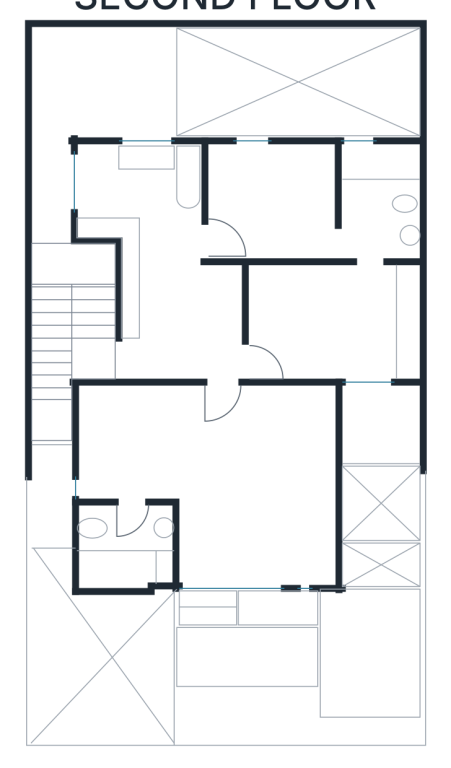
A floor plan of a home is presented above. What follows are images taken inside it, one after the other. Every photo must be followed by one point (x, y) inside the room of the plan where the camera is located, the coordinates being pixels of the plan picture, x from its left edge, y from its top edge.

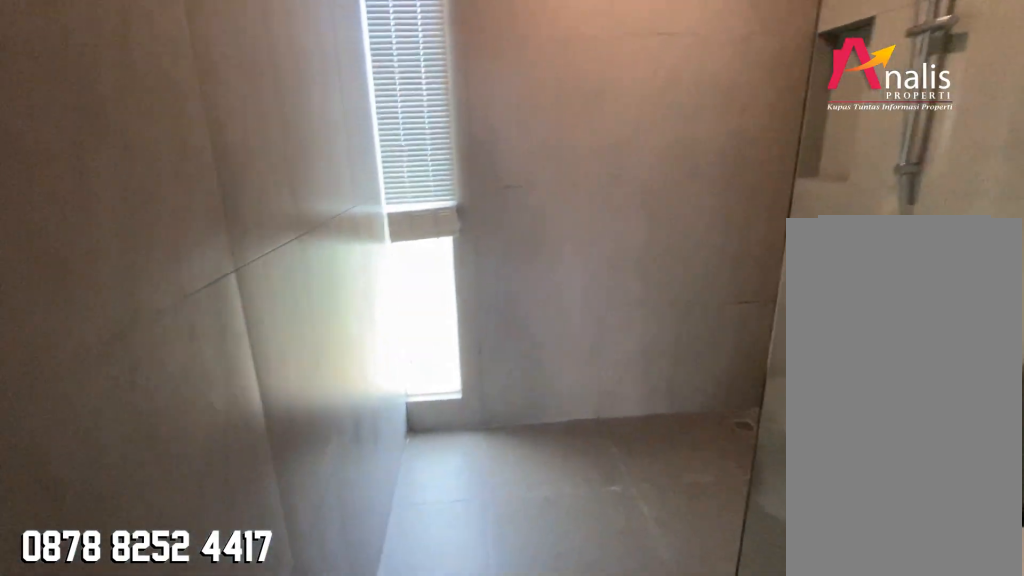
(381, 202)
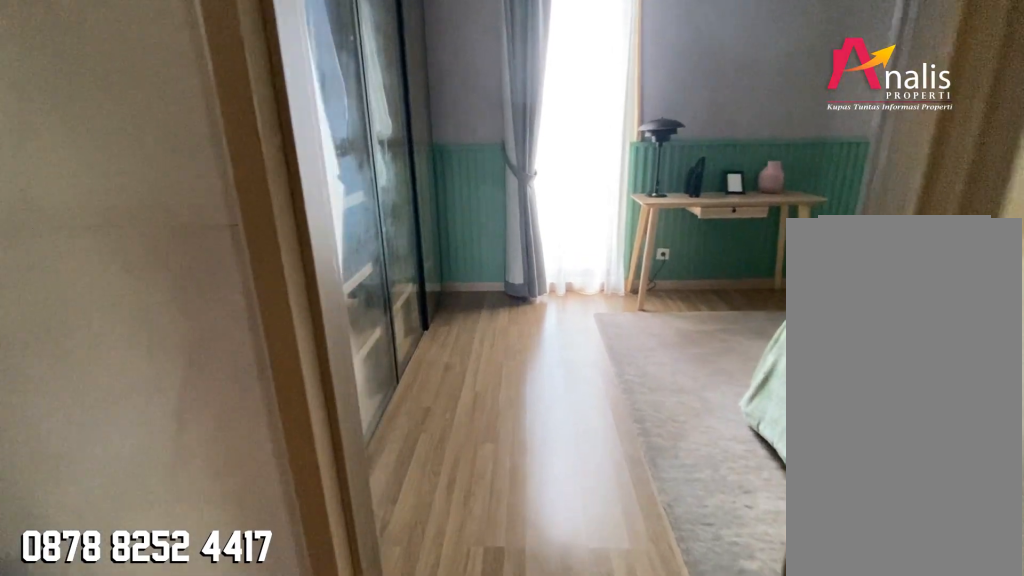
(381, 202)
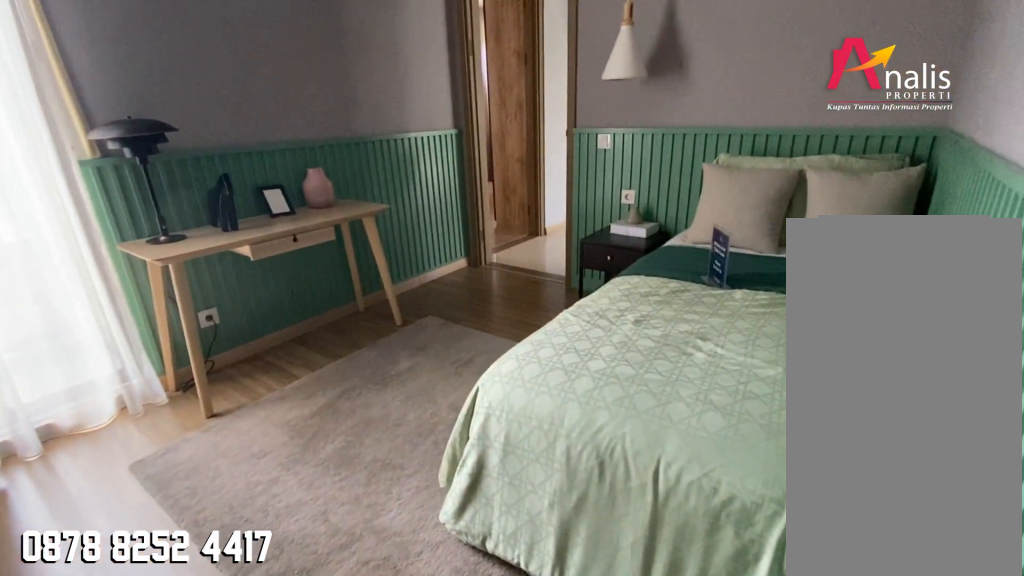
(336, 331)
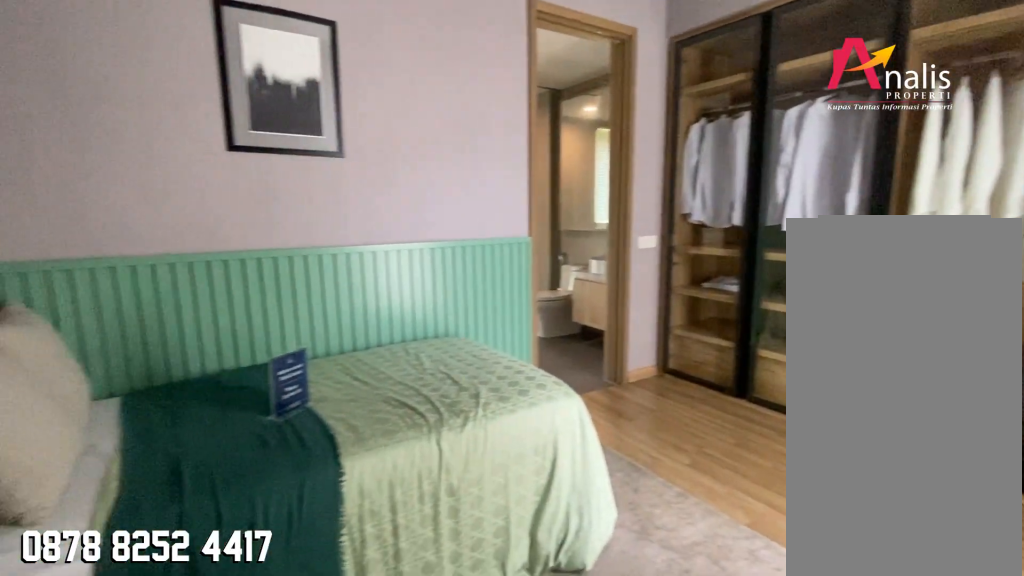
(336, 331)
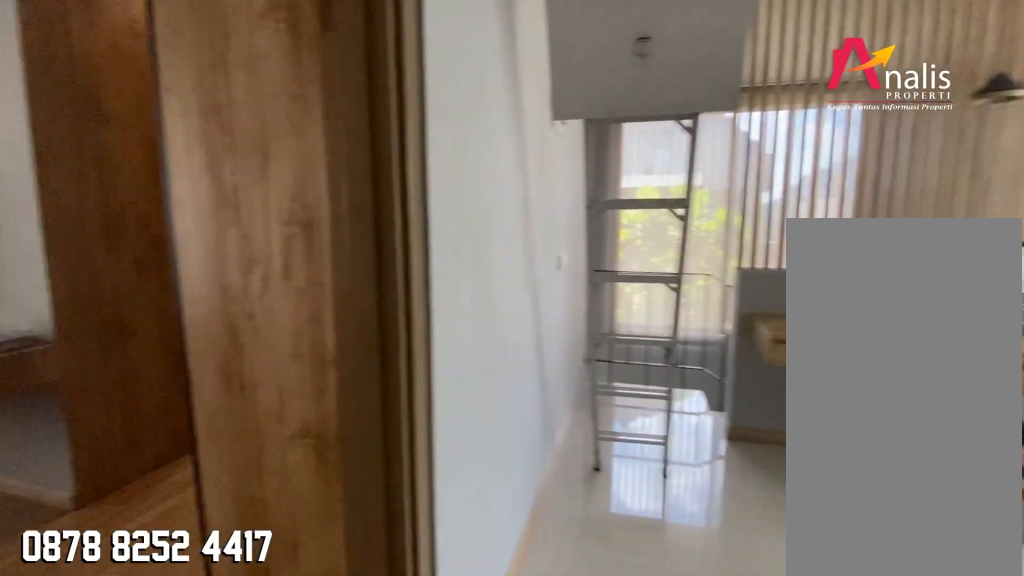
(162, 263)
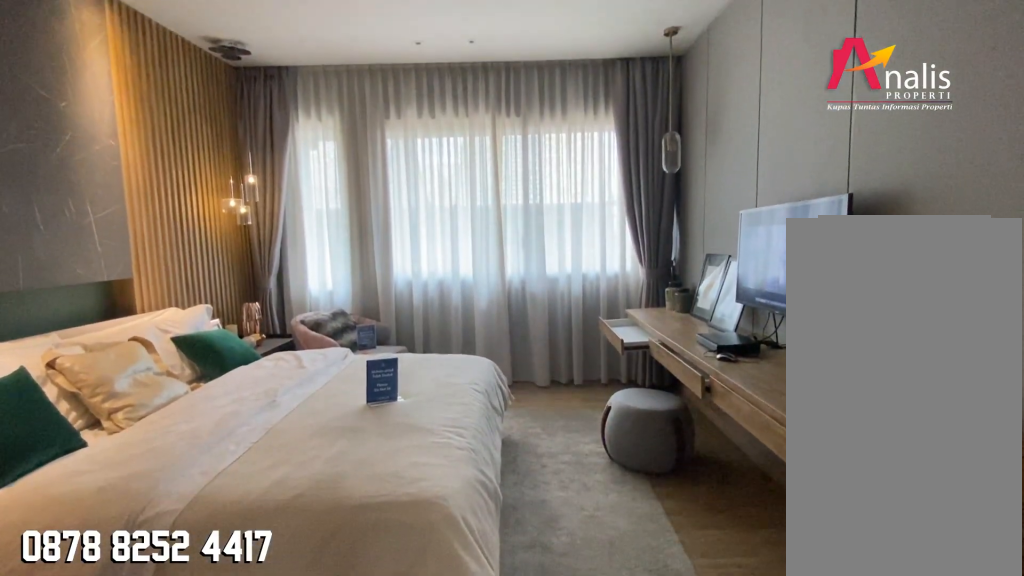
(203, 481)
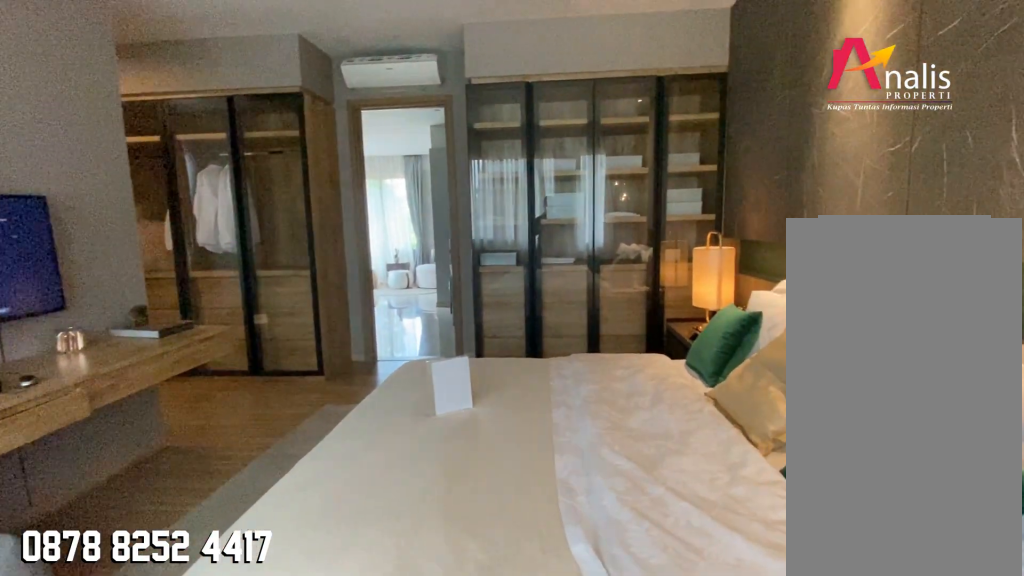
(216, 481)
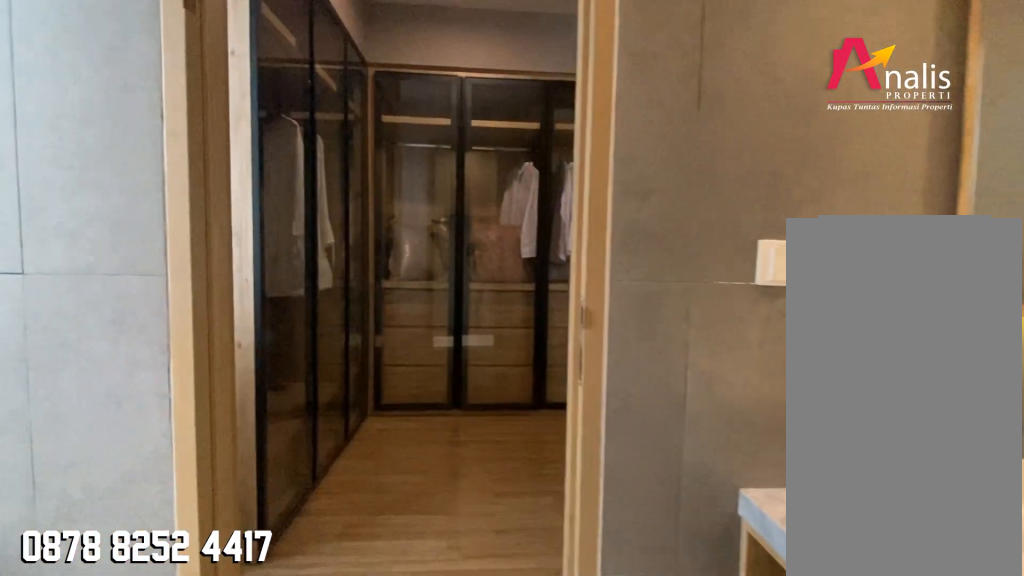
(126, 546)
